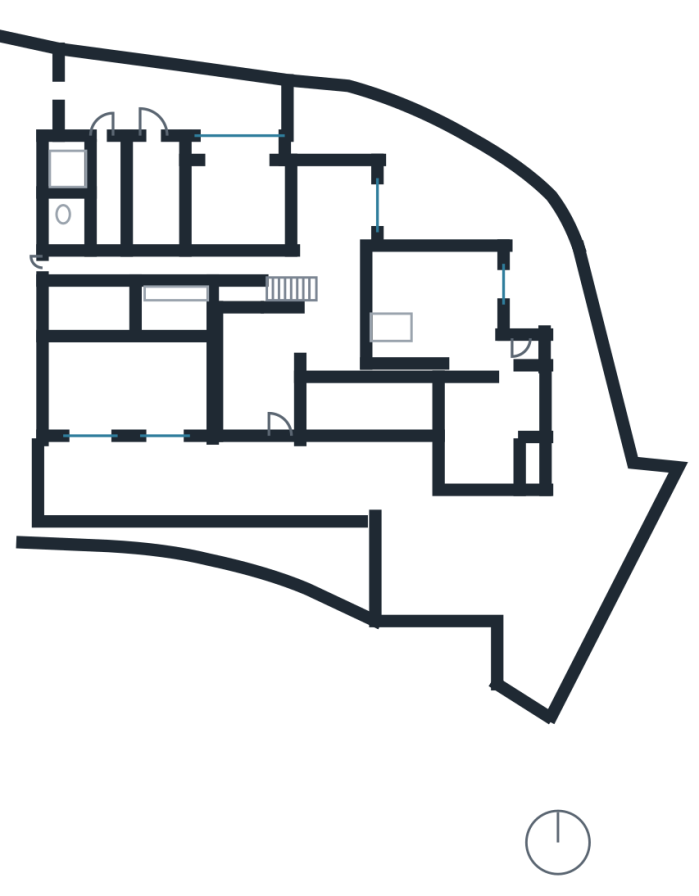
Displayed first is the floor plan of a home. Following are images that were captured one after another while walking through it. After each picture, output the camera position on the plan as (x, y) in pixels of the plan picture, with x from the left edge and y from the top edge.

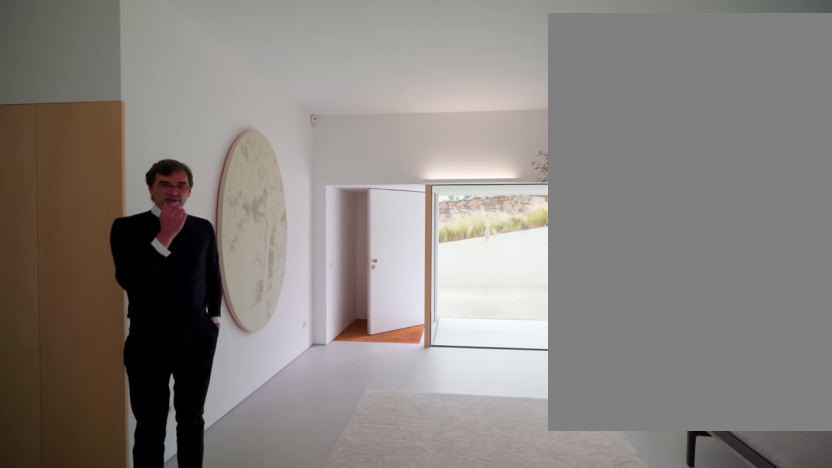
(243, 330)
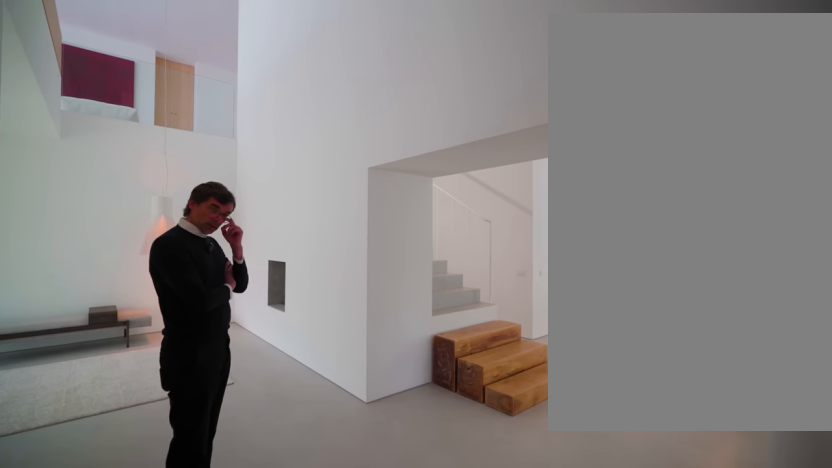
(349, 332)
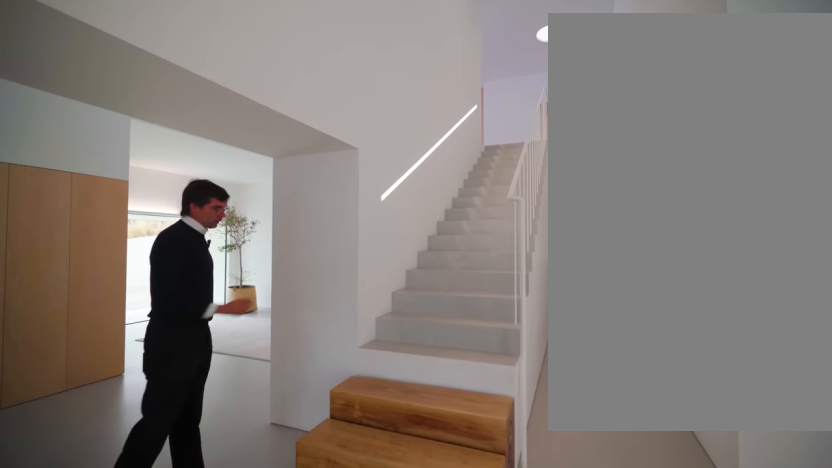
(356, 267)
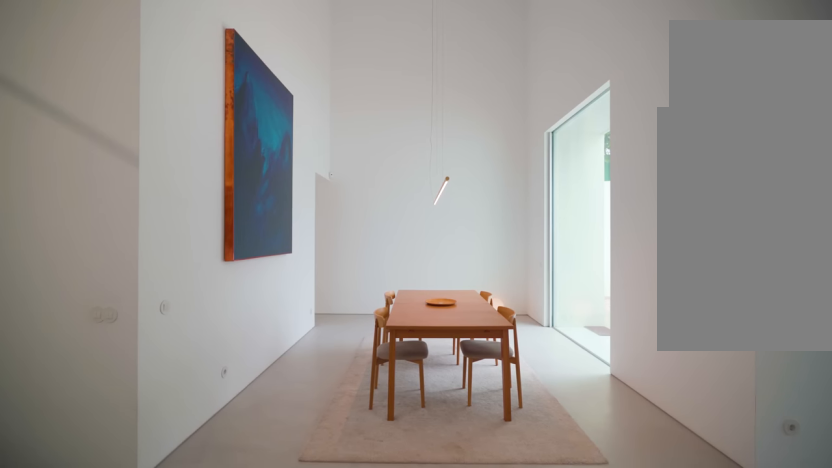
(333, 293)
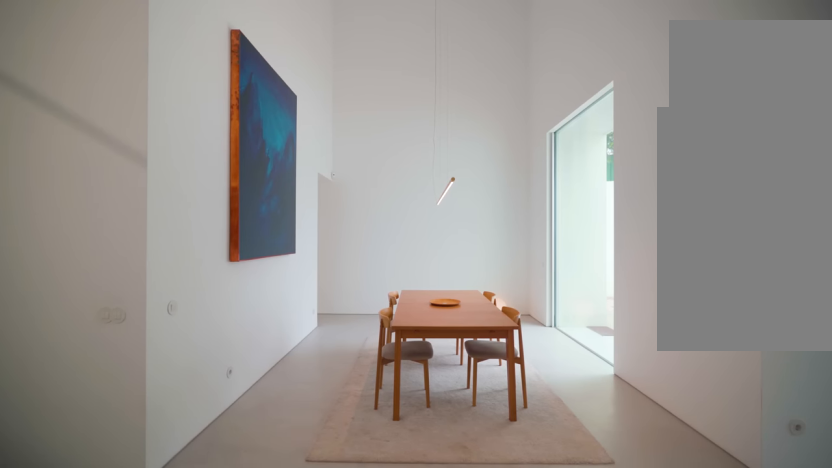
(334, 294)
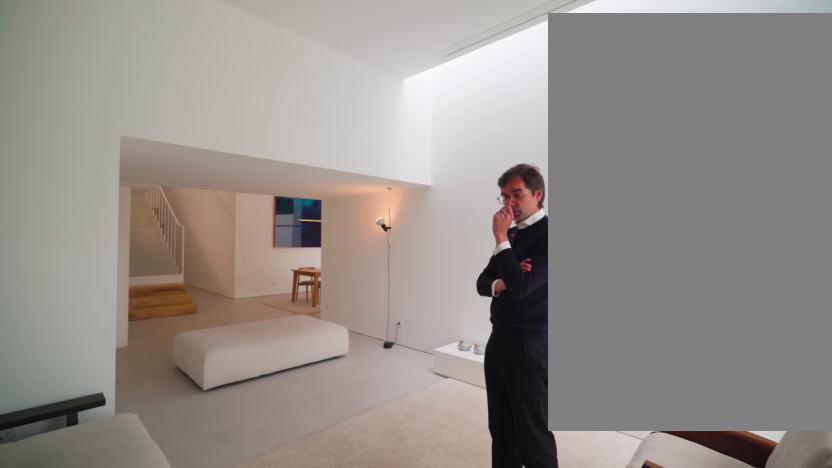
(461, 361)
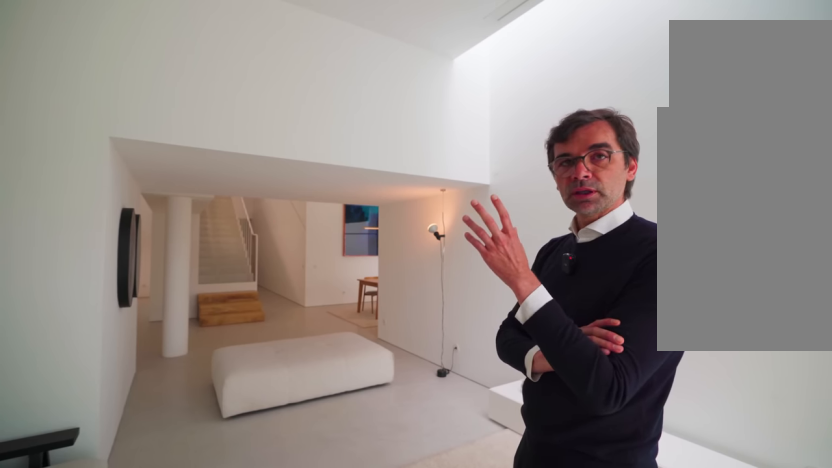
(481, 324)
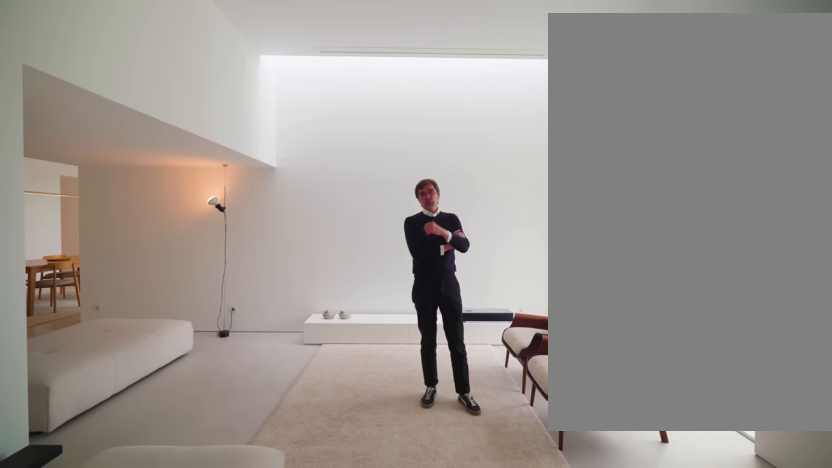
(461, 318)
